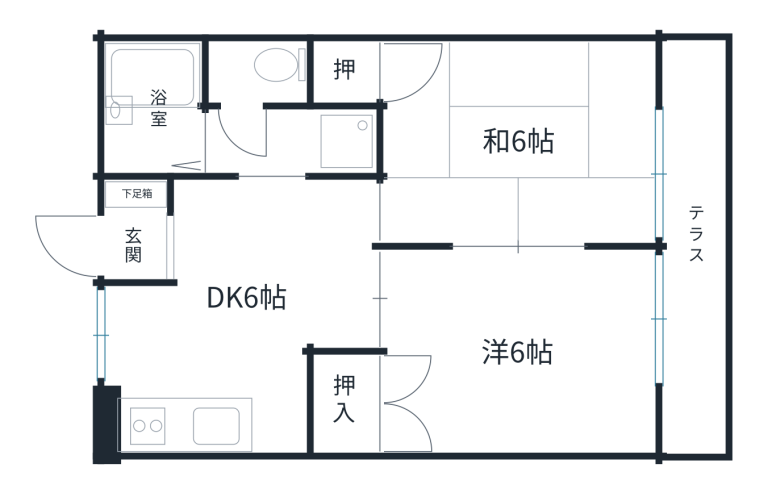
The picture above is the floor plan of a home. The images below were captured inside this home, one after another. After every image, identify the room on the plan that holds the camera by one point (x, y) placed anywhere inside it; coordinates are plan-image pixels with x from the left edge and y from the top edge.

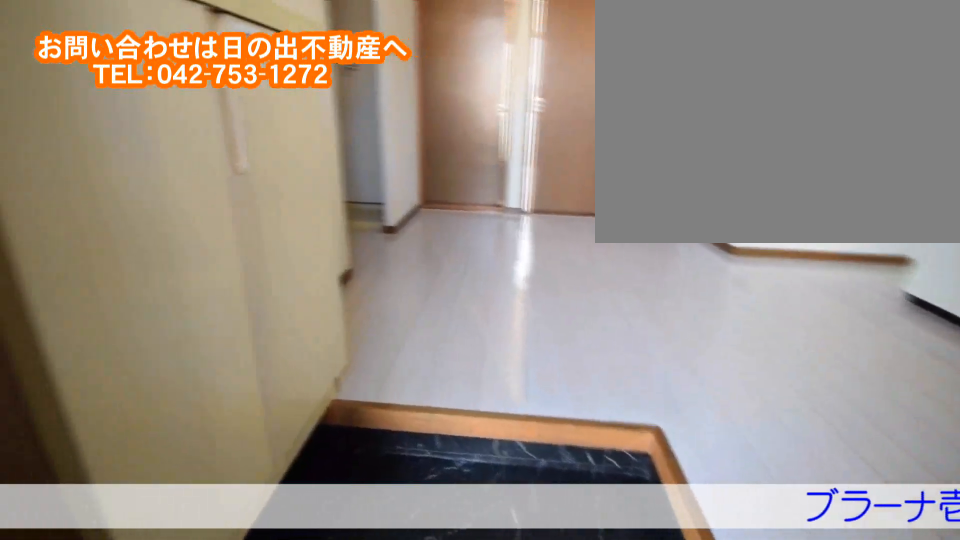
(167, 244)
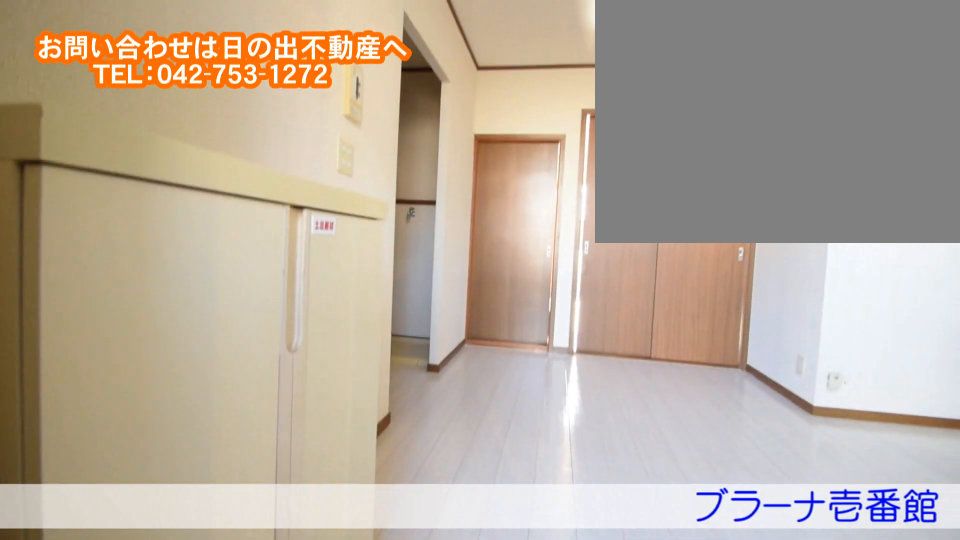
(167, 244)
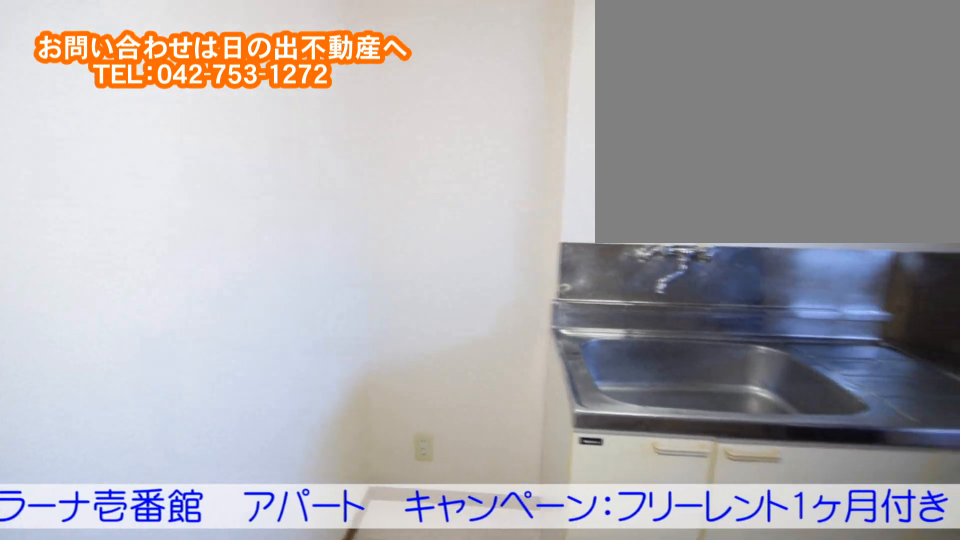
(252, 329)
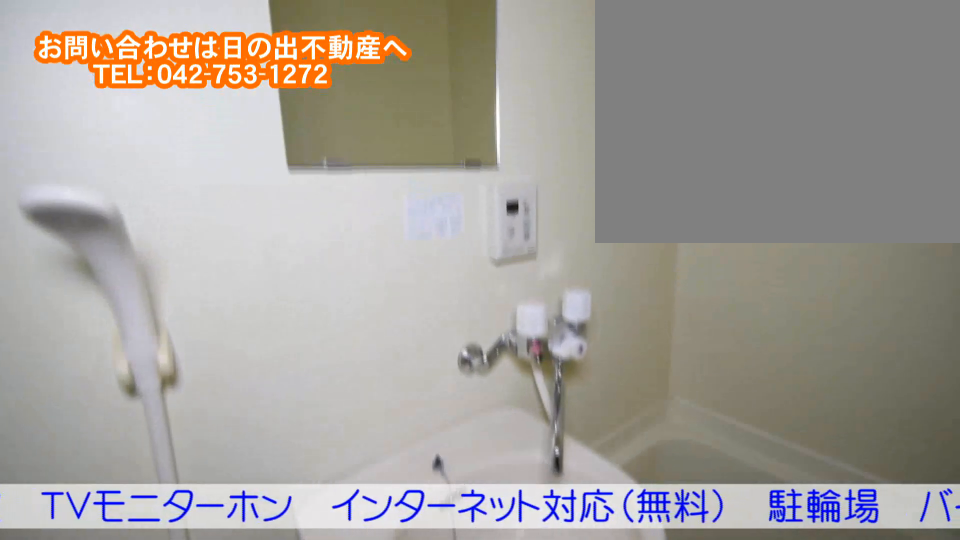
(155, 126)
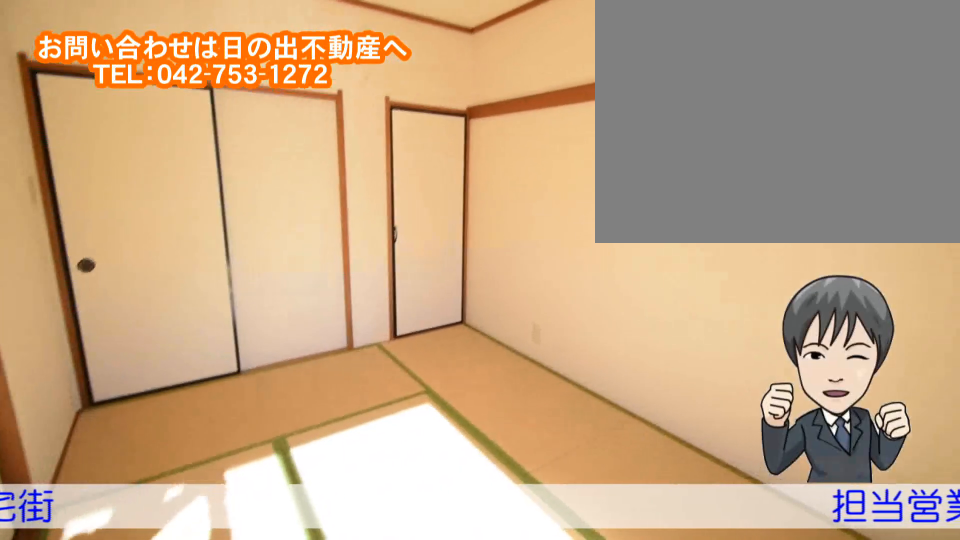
(585, 140)
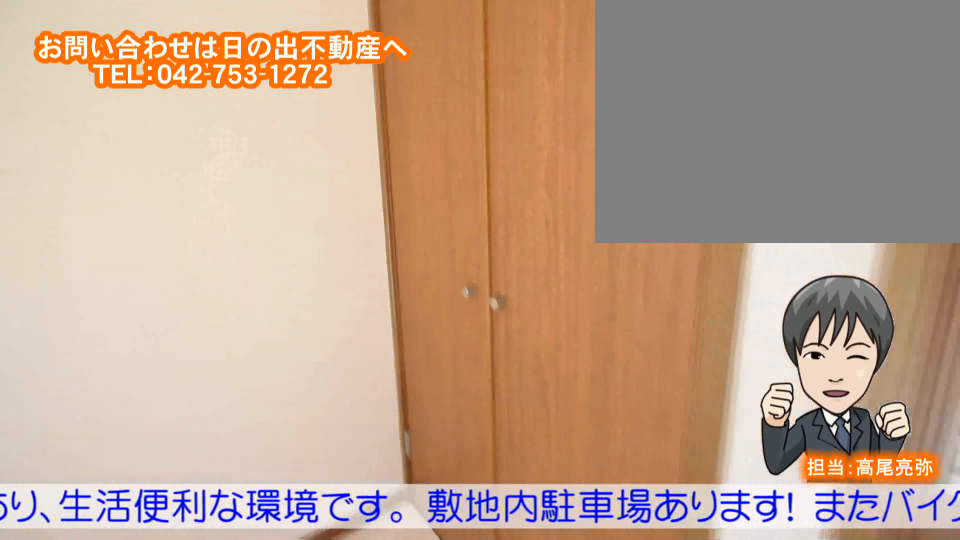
(591, 343)
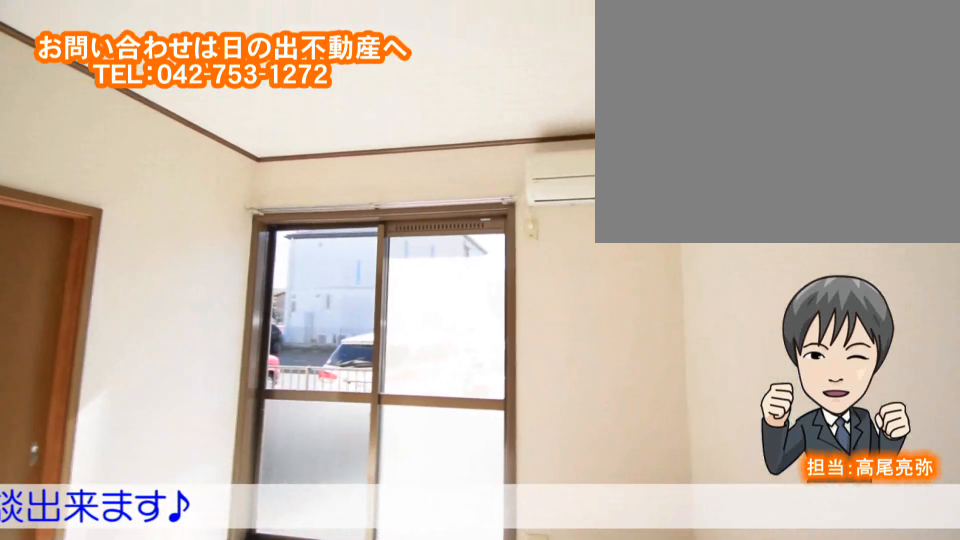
(591, 343)
